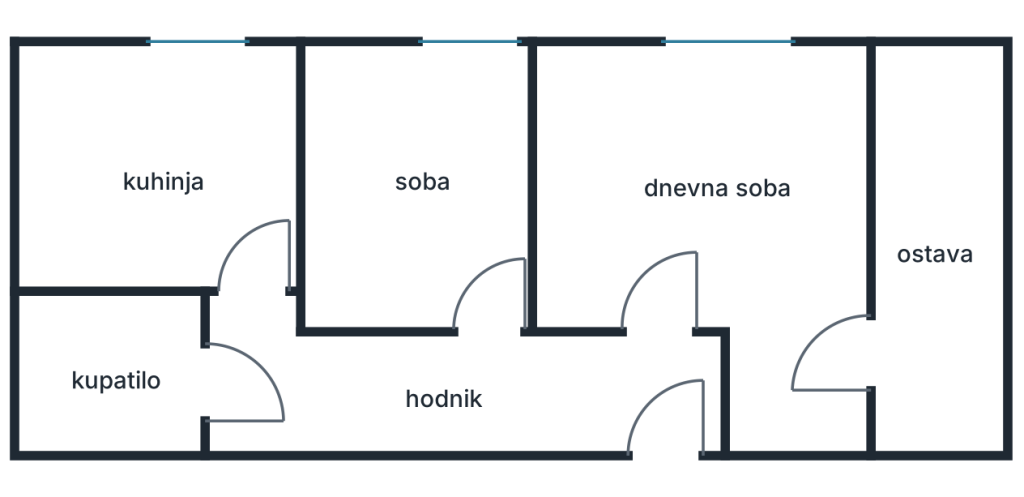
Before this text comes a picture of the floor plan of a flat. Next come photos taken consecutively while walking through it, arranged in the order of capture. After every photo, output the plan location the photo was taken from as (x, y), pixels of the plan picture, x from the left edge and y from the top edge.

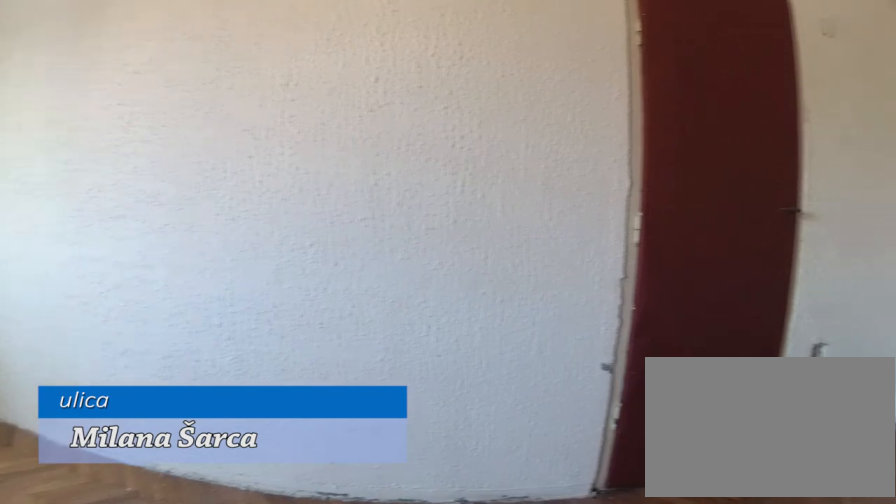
(699, 259)
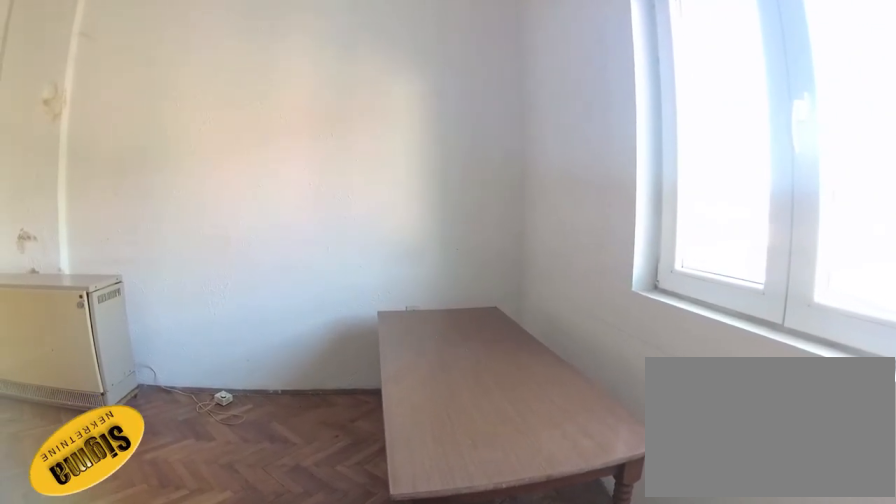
(792, 154)
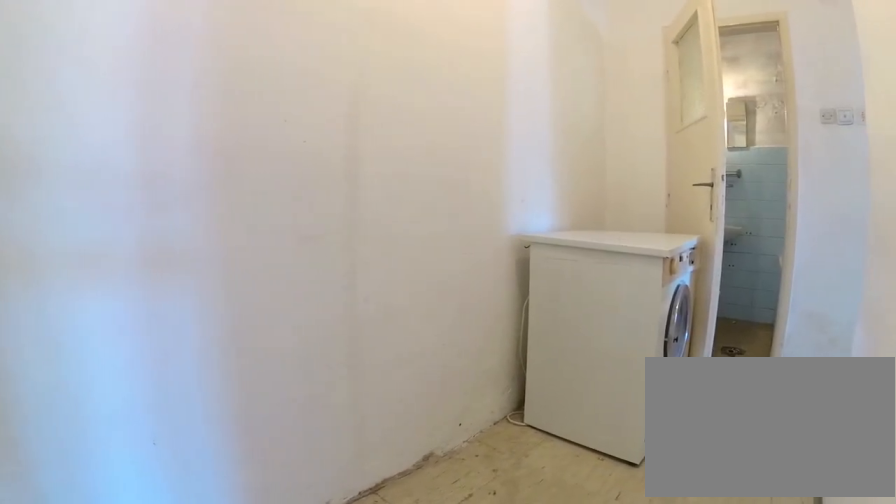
(496, 369)
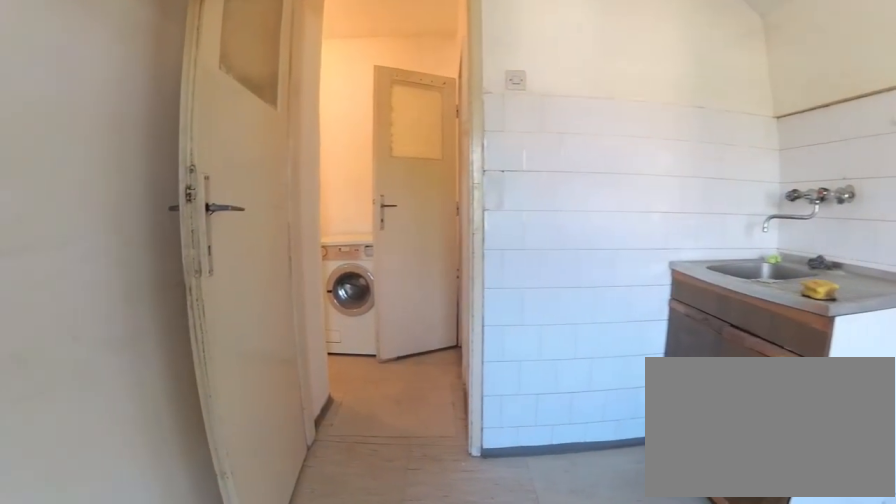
(242, 129)
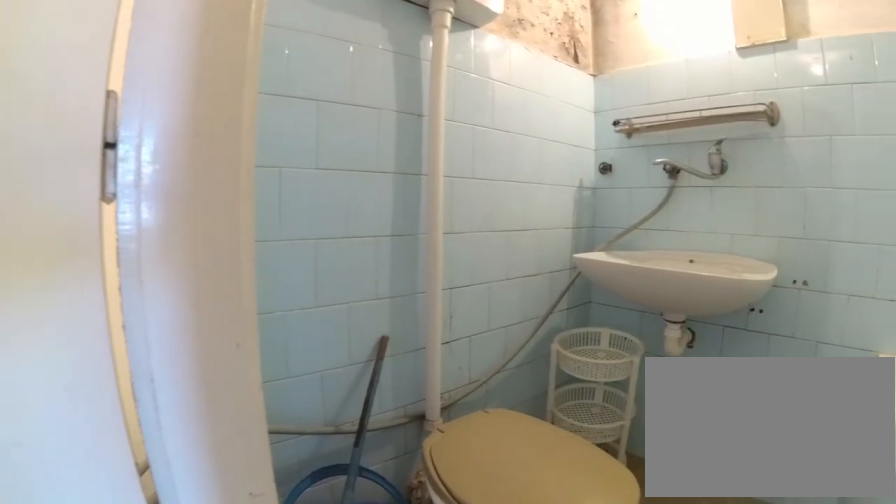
(226, 344)
